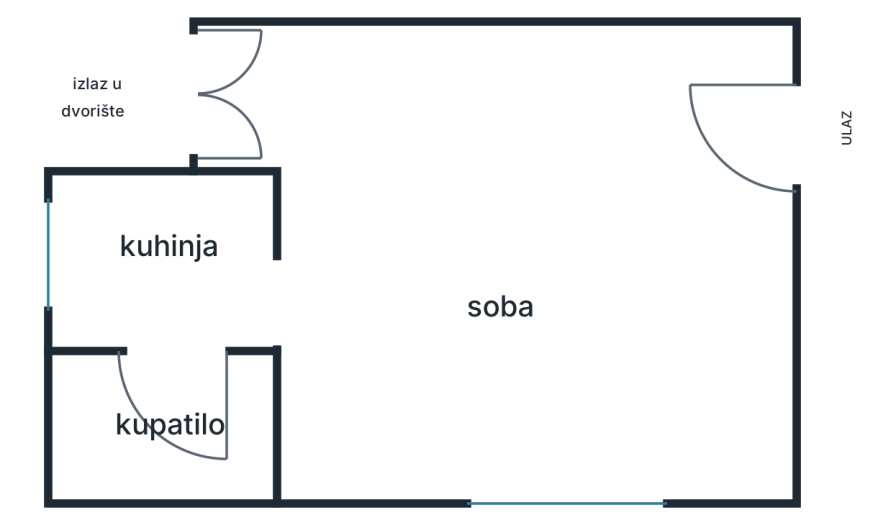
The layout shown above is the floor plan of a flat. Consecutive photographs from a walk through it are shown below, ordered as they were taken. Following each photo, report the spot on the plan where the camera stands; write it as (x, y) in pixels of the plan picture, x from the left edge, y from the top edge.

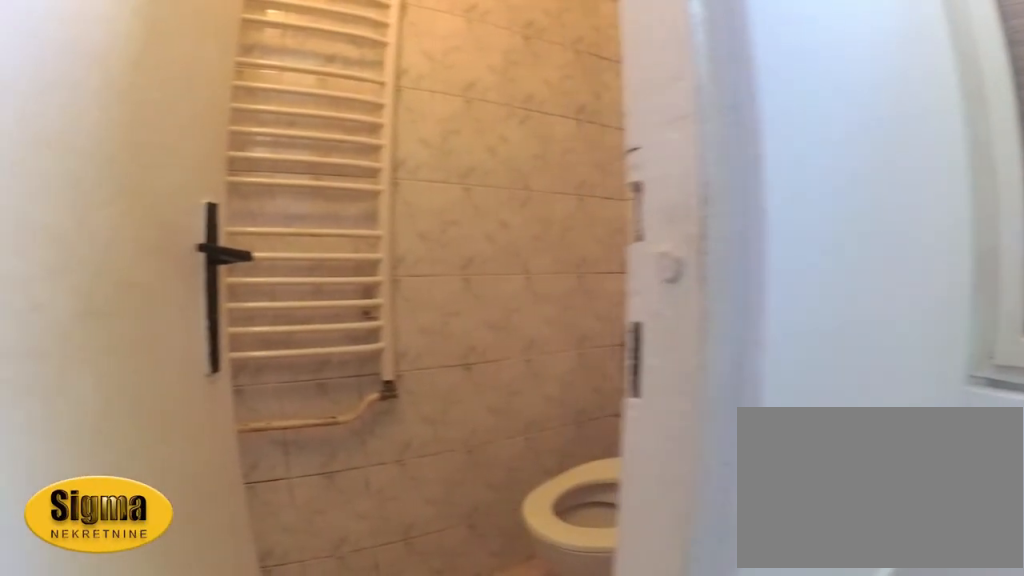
(215, 310)
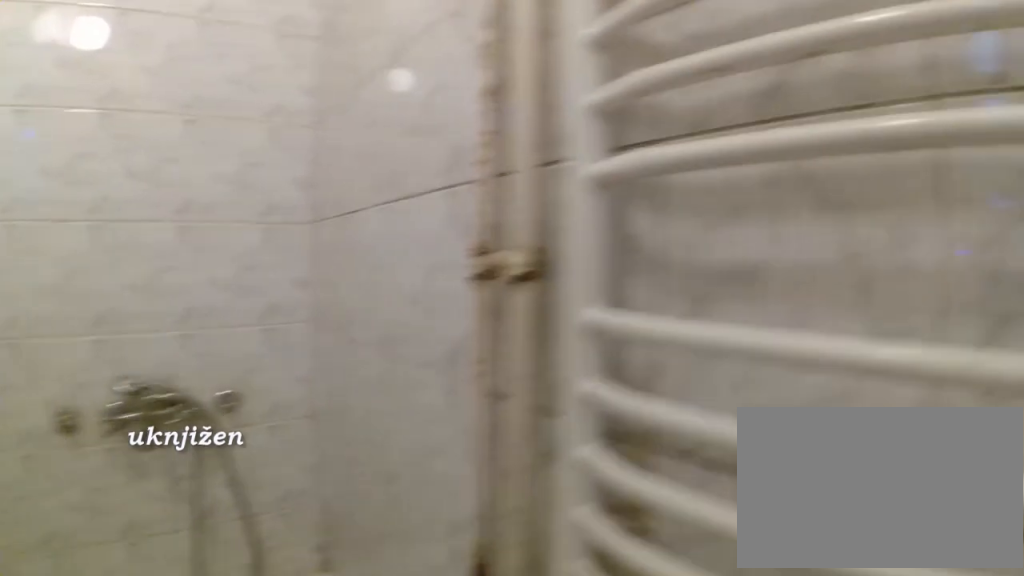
(119, 414)
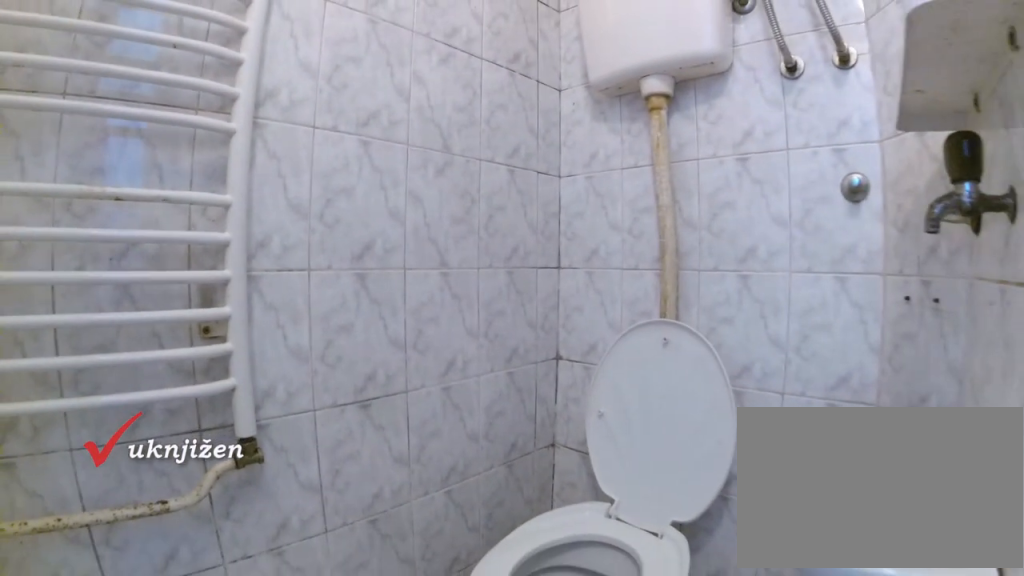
(159, 408)
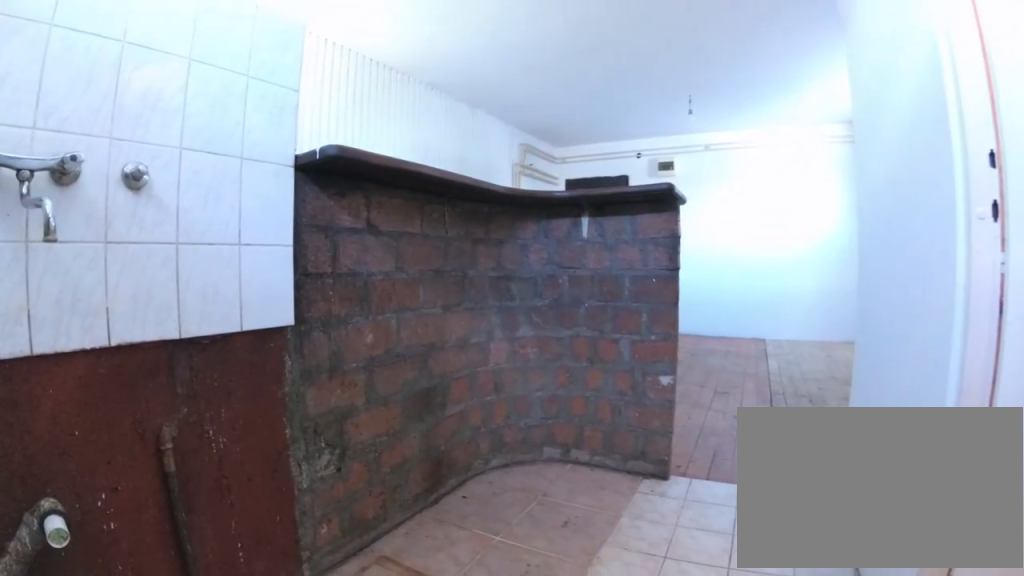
(121, 290)
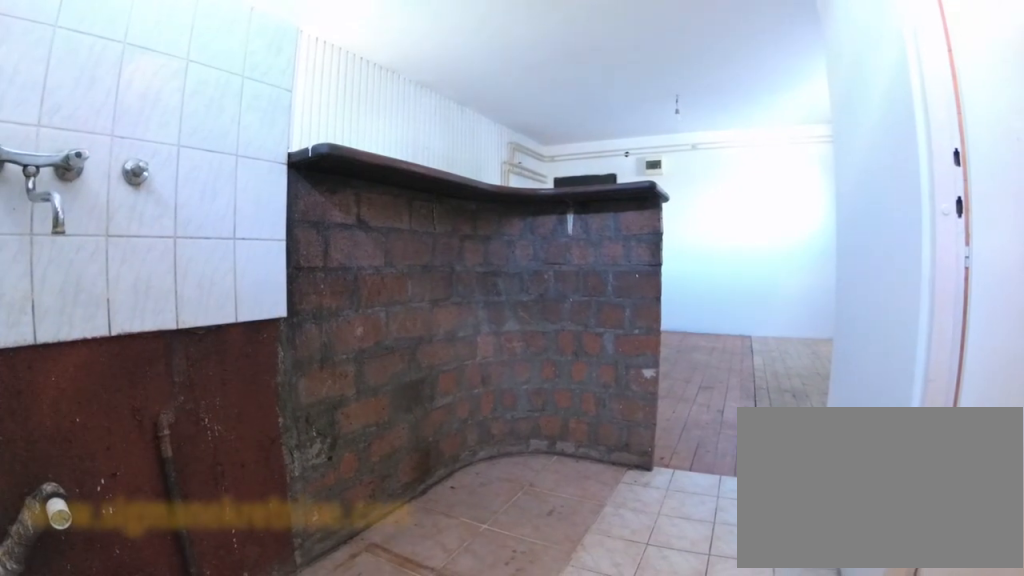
(112, 287)
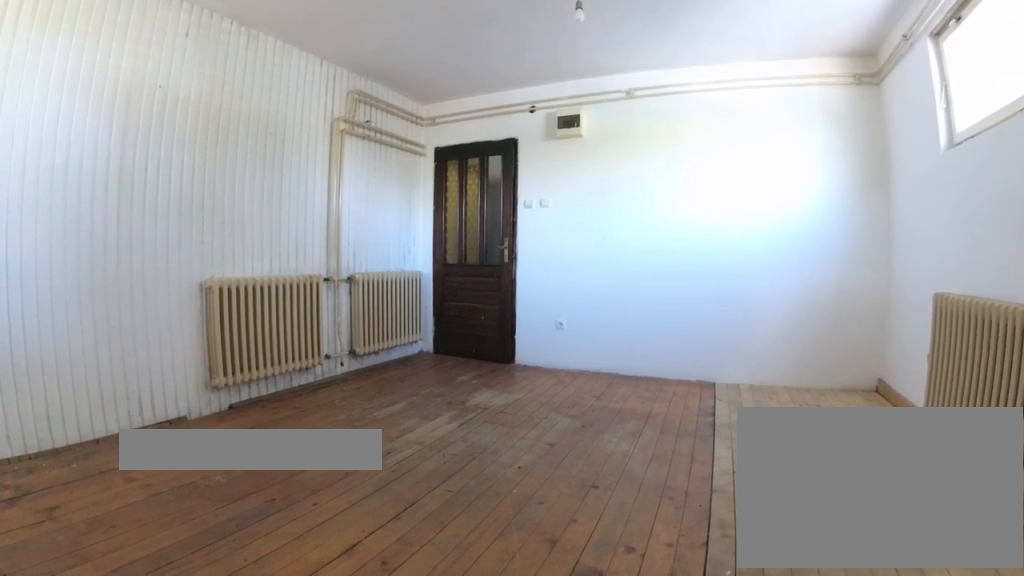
(327, 293)
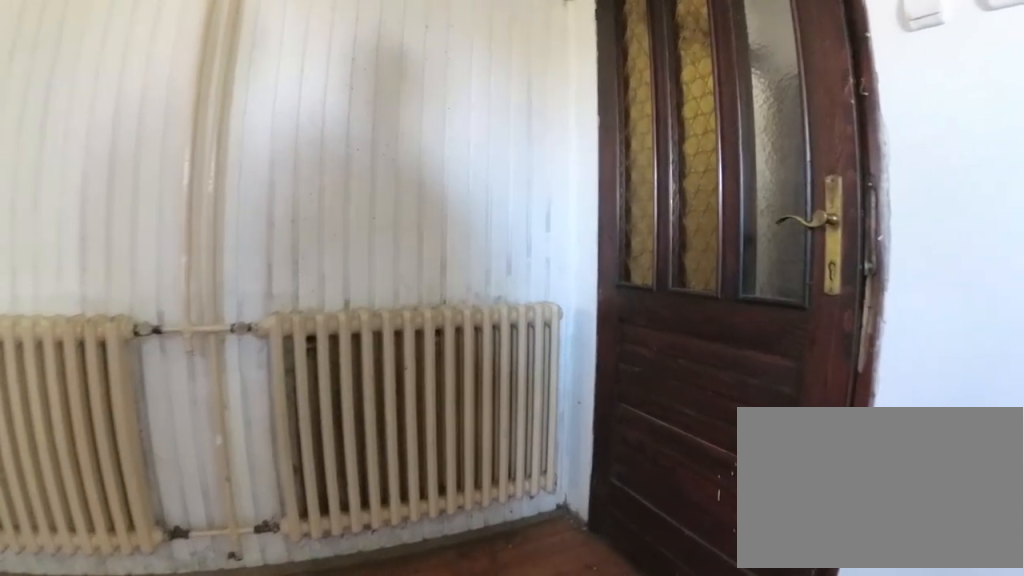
(684, 191)
